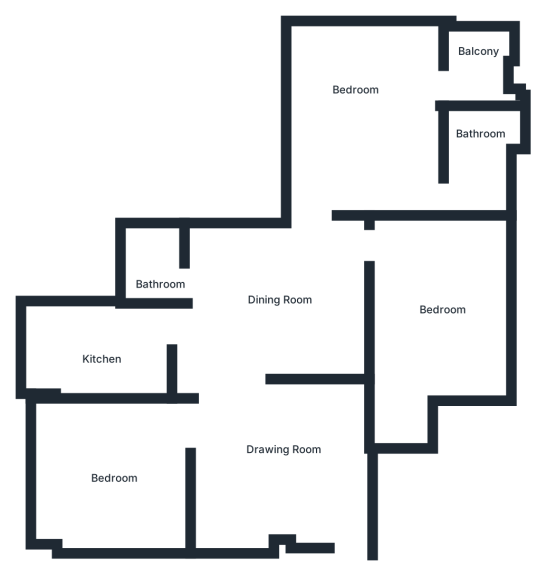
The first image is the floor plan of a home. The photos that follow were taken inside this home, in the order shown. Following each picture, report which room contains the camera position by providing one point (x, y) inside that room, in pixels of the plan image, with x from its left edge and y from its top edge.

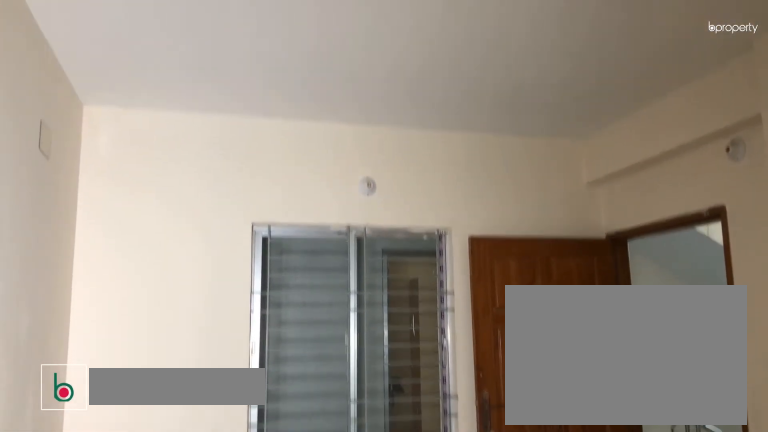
(256, 451)
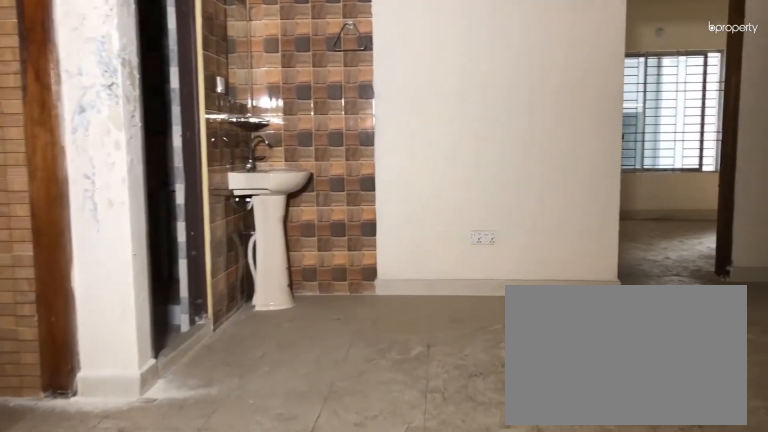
(282, 304)
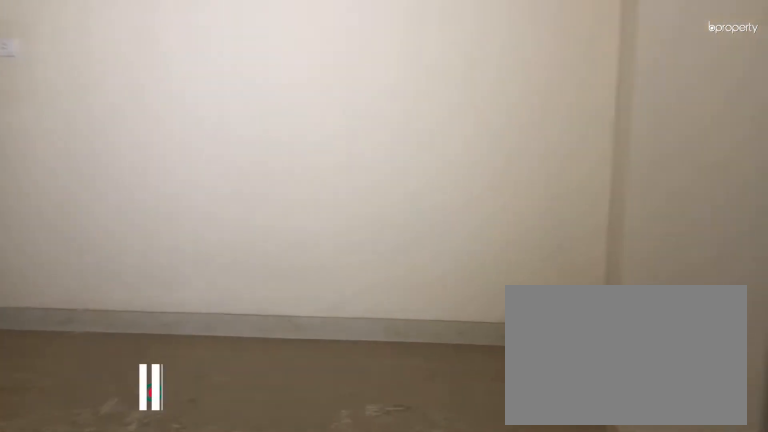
(282, 304)
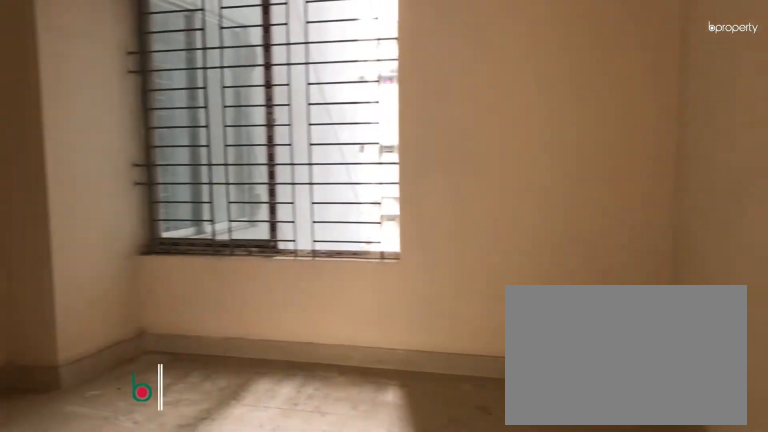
(112, 473)
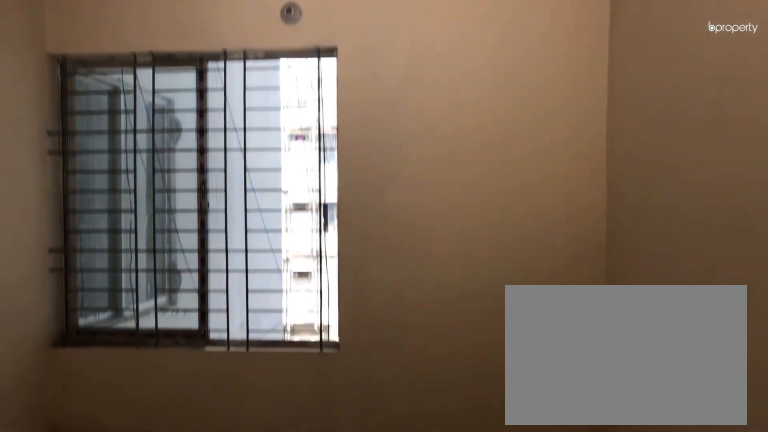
(120, 461)
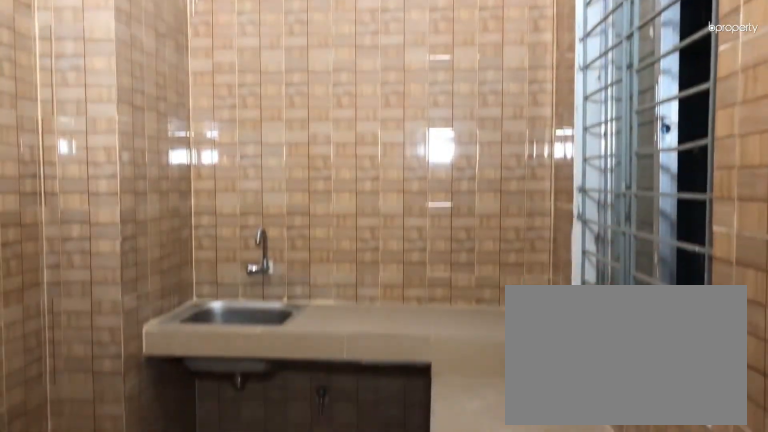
(100, 353)
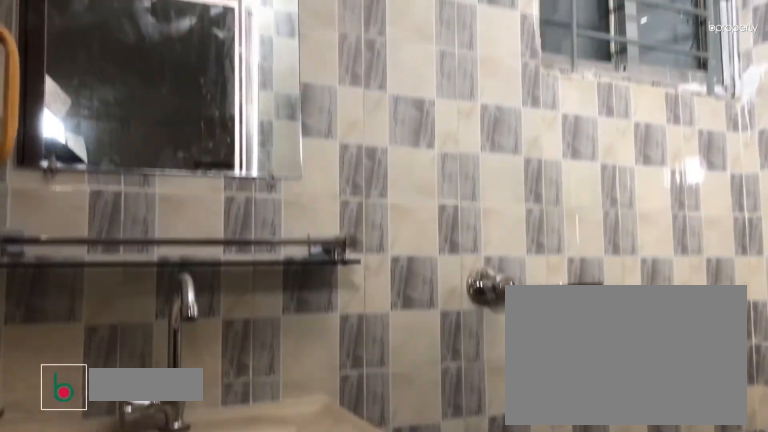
(152, 264)
